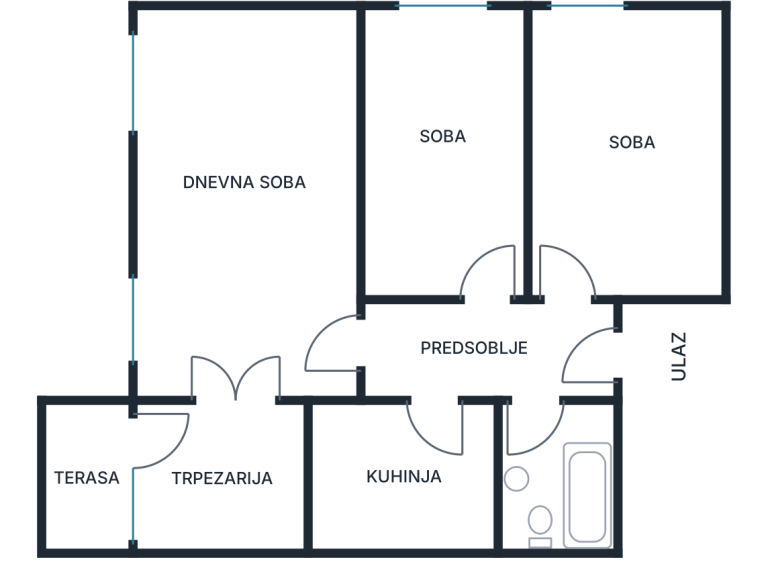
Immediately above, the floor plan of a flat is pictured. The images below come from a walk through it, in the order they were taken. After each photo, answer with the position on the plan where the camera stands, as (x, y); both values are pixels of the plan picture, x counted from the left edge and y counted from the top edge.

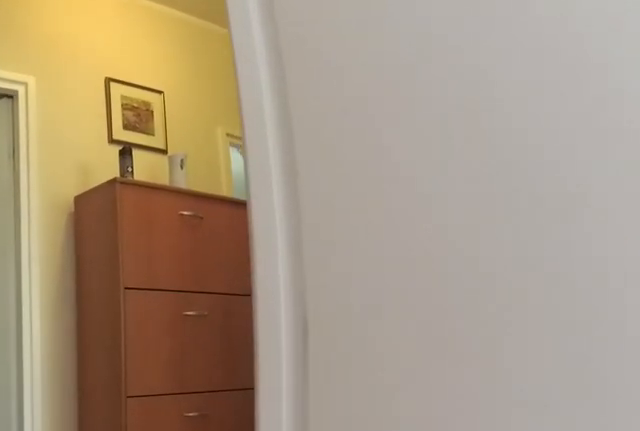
(616, 259)
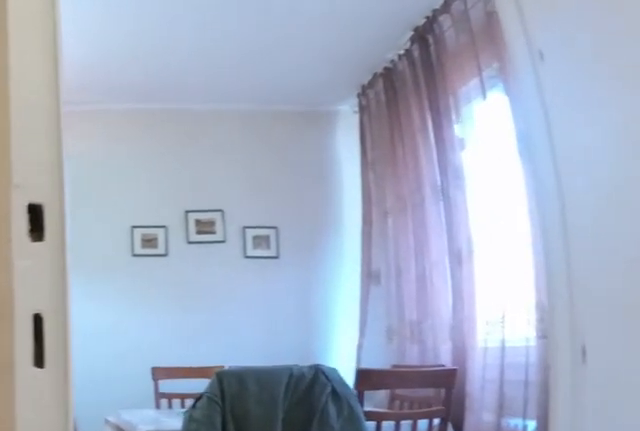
(264, 304)
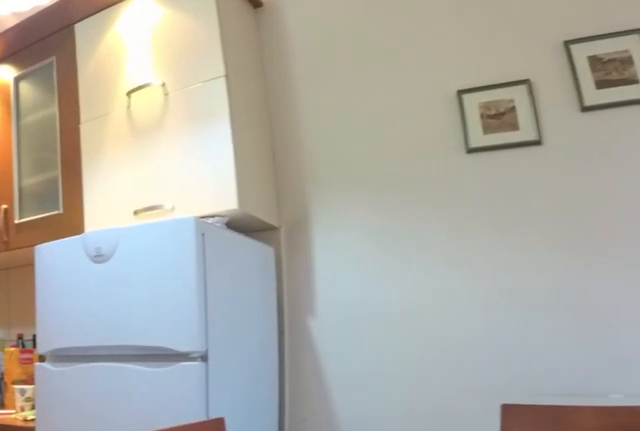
(187, 420)
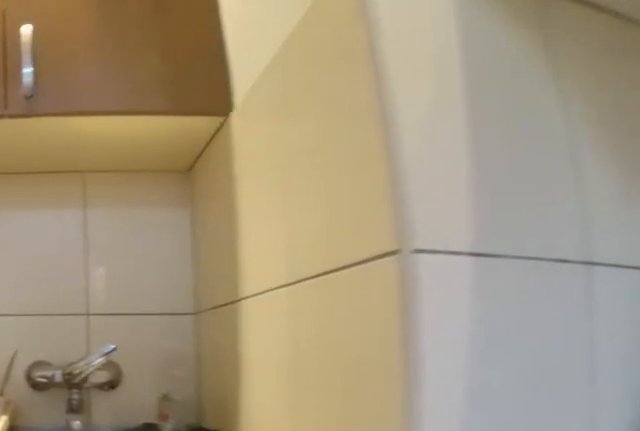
(401, 498)
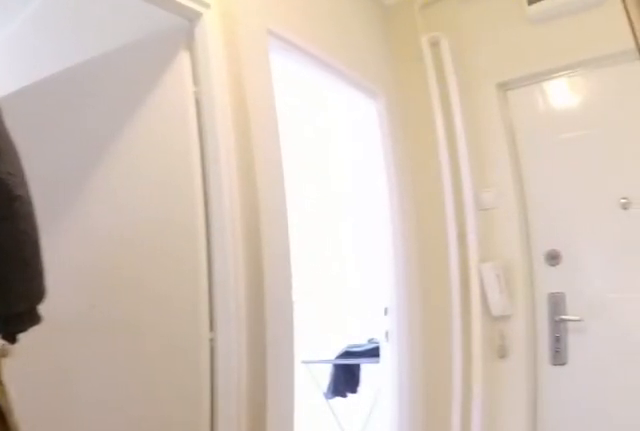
(434, 389)
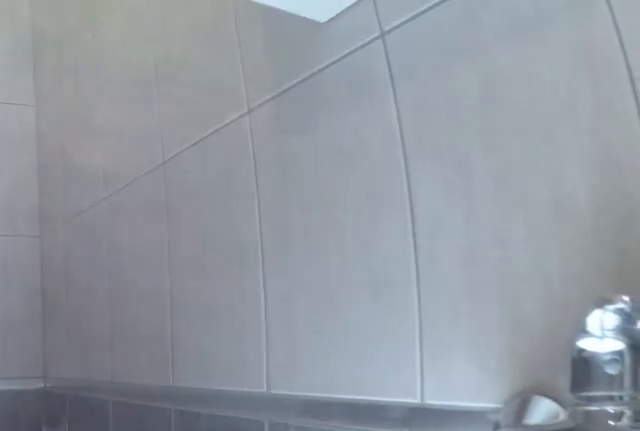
(527, 447)
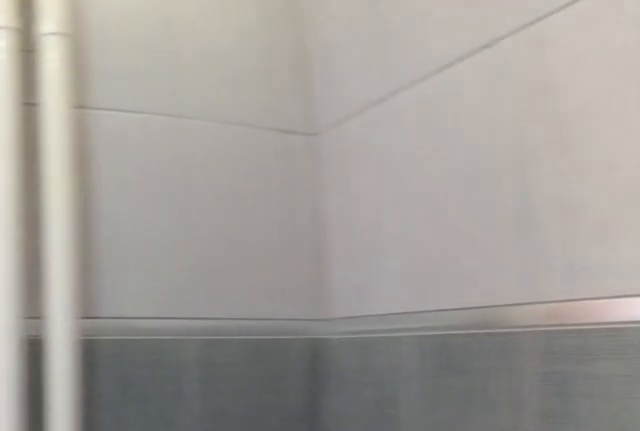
(519, 508)
